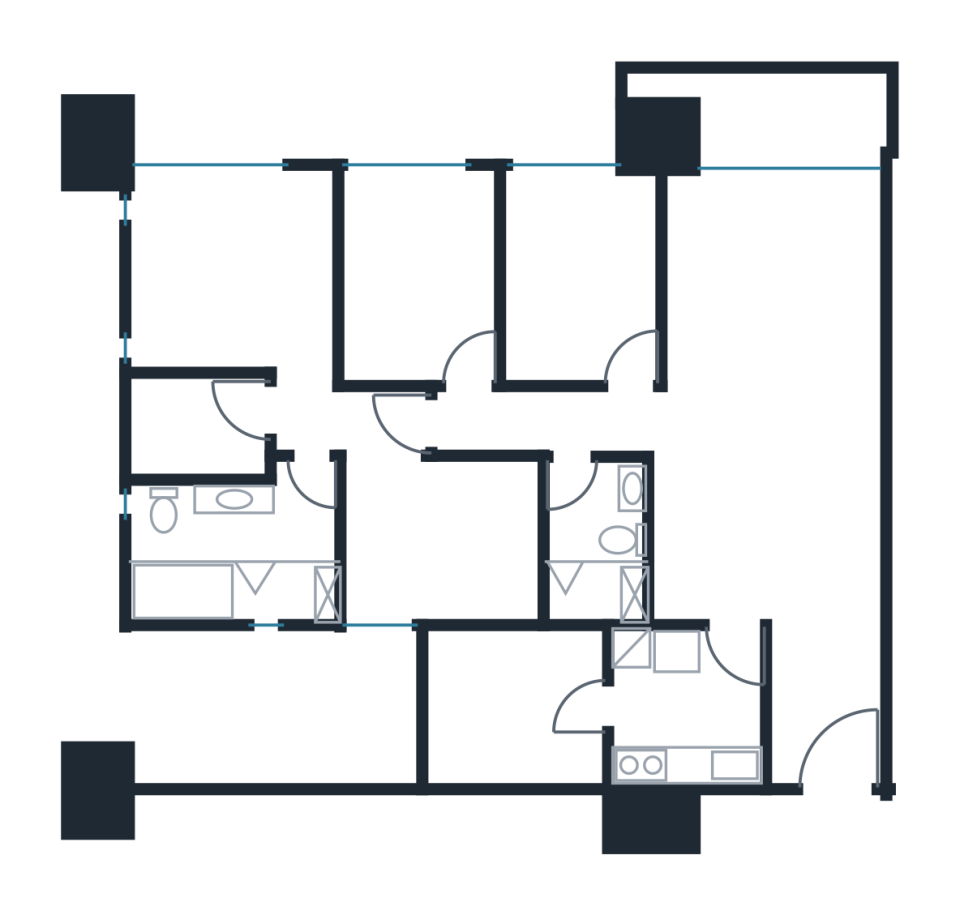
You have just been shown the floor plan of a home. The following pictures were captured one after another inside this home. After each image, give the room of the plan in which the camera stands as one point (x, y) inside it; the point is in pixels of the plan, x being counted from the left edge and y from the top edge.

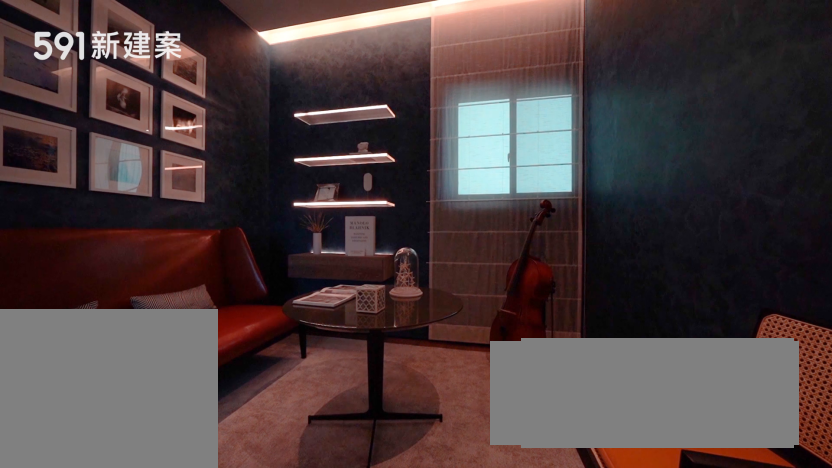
(449, 543)
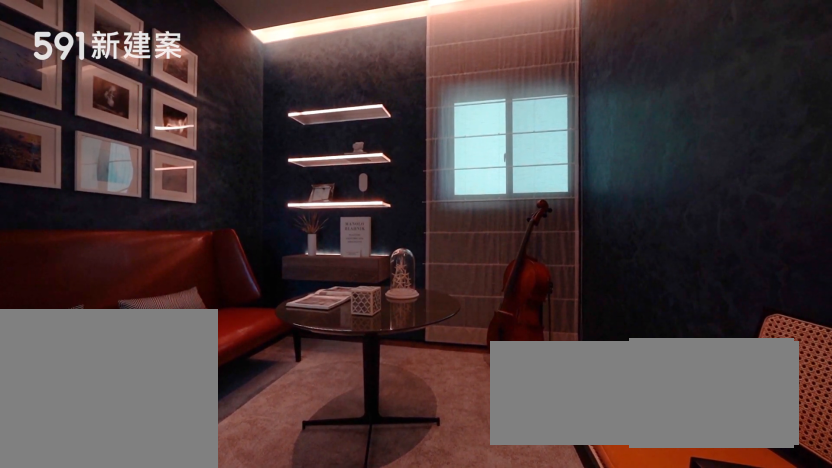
(449, 543)
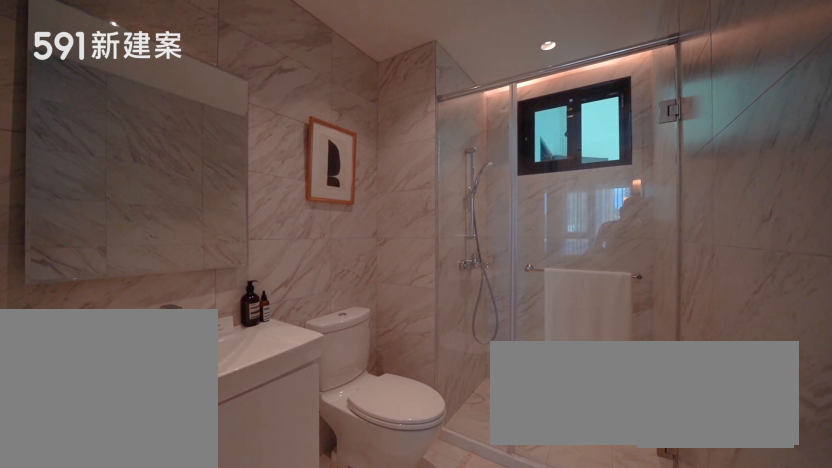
(592, 548)
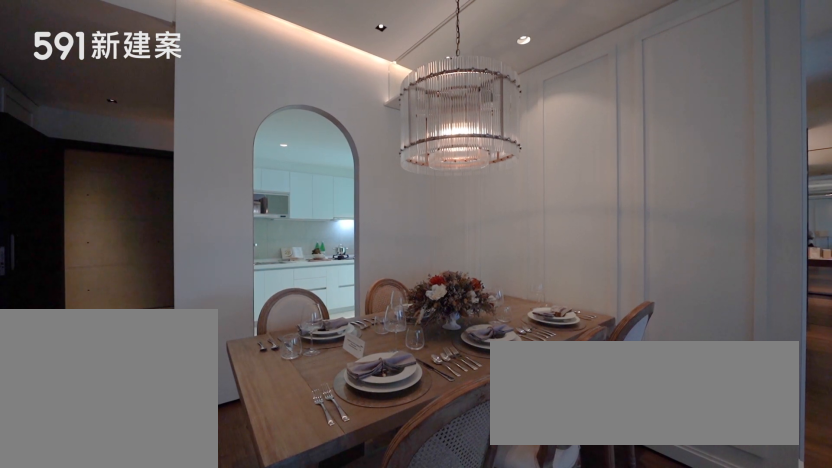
(763, 540)
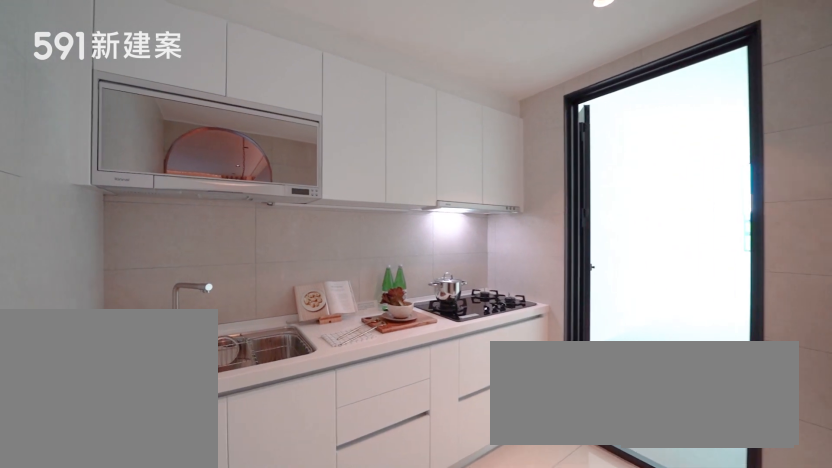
(683, 709)
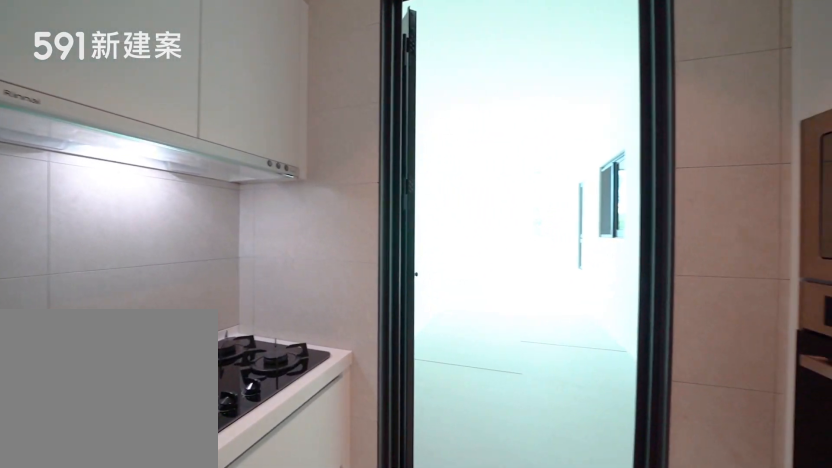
(683, 709)
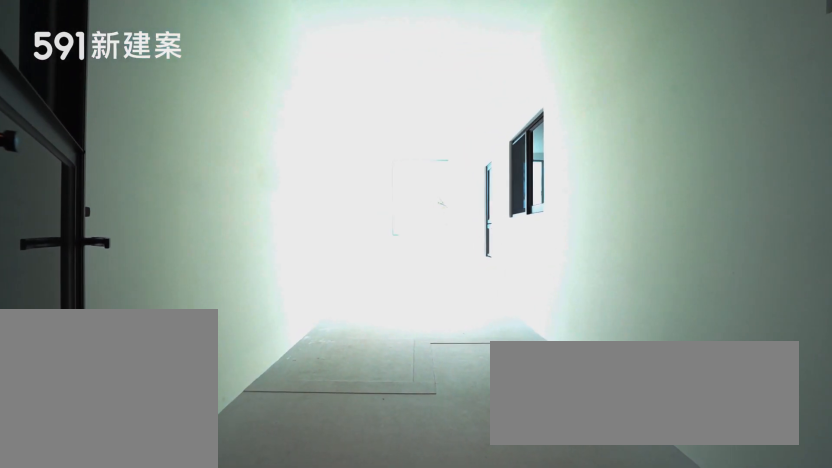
(519, 700)
